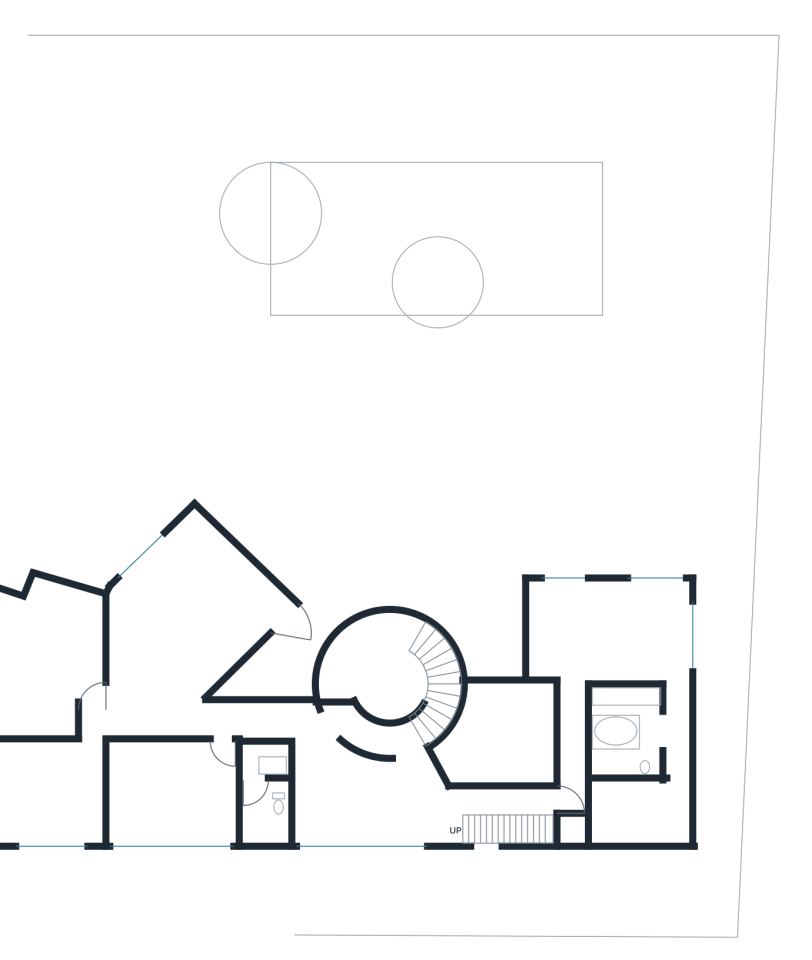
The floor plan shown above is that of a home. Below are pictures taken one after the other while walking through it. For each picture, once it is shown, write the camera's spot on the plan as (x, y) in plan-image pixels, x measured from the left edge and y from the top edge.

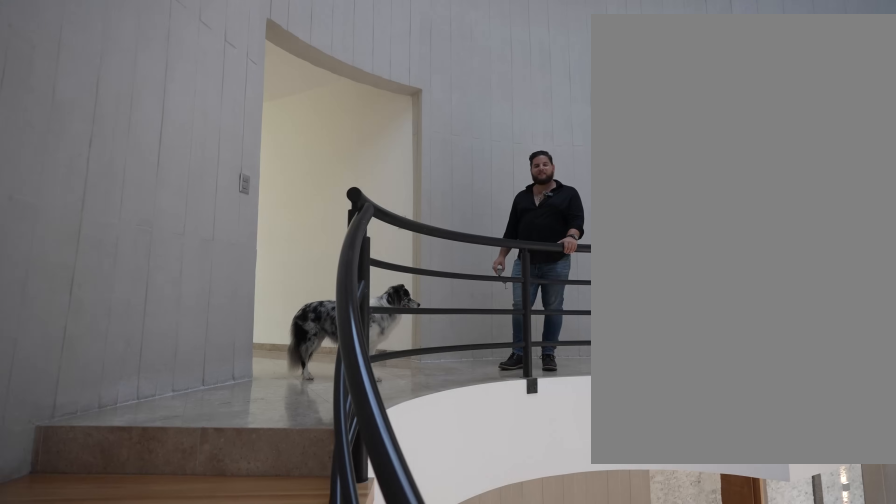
(436, 703)
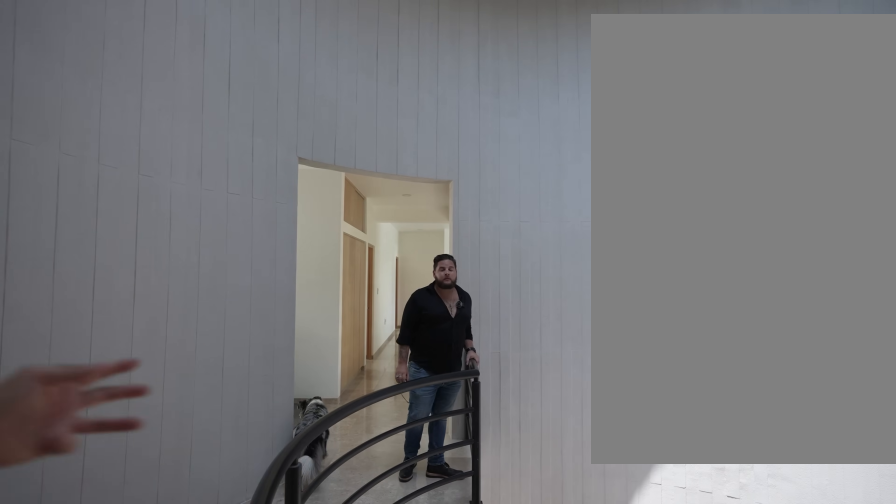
(419, 725)
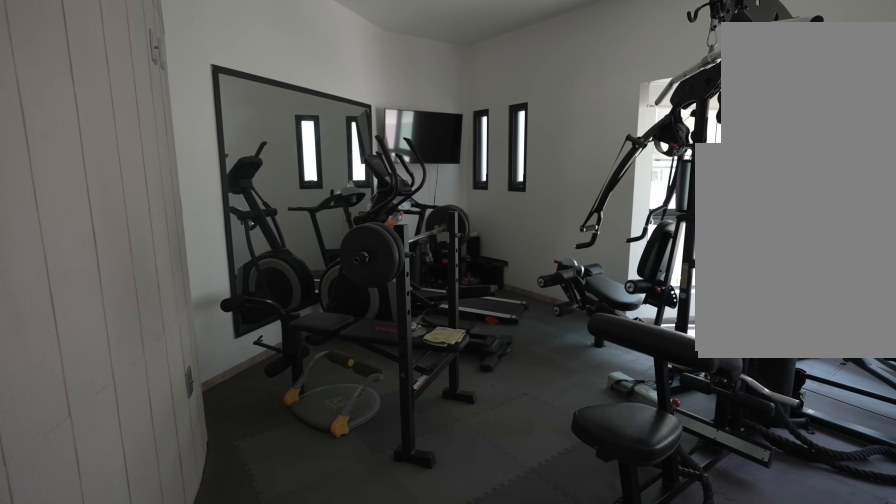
(341, 721)
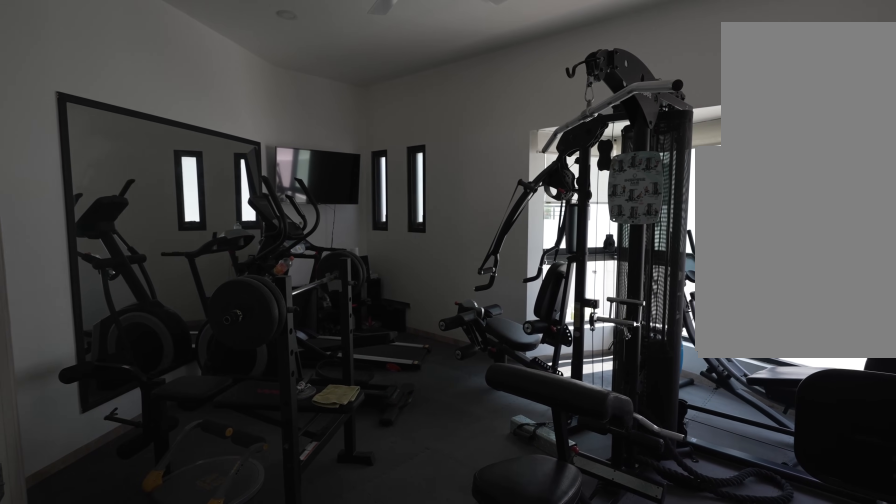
(327, 741)
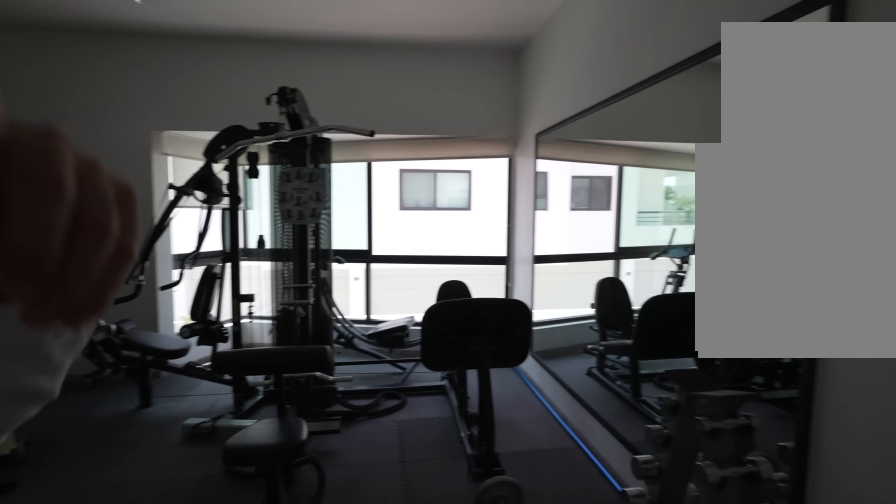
(327, 741)
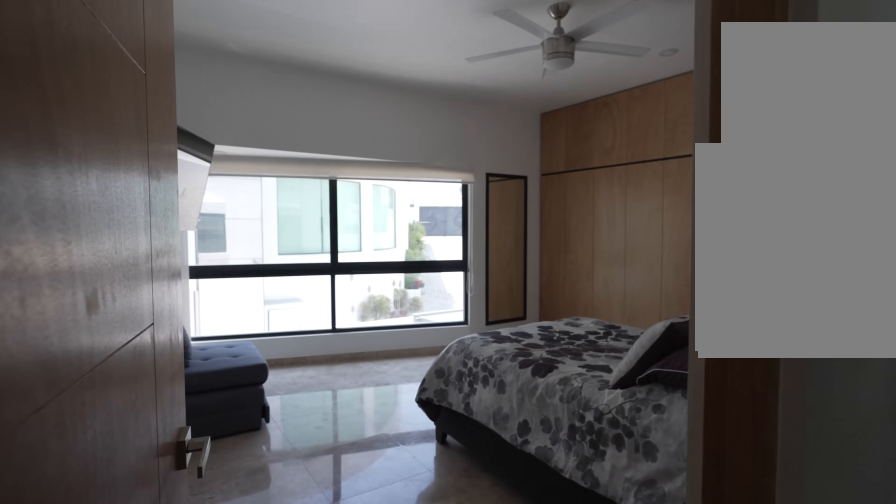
(275, 721)
